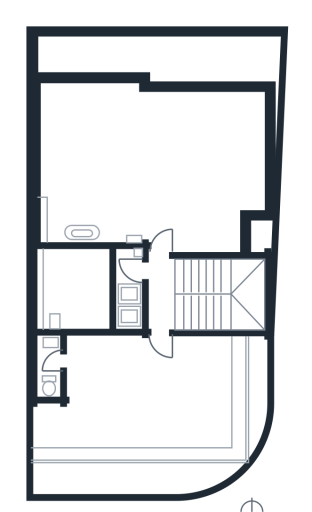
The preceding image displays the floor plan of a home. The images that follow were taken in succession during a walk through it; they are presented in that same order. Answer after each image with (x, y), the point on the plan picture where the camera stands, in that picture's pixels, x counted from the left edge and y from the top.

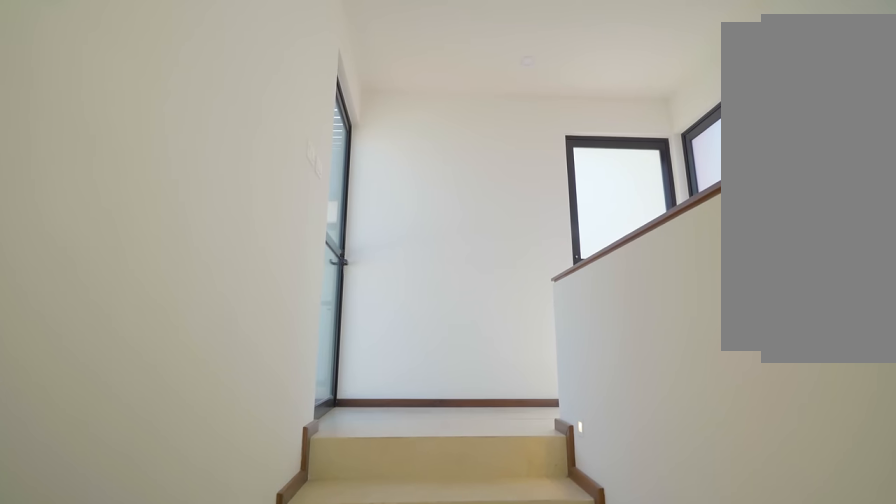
(241, 316)
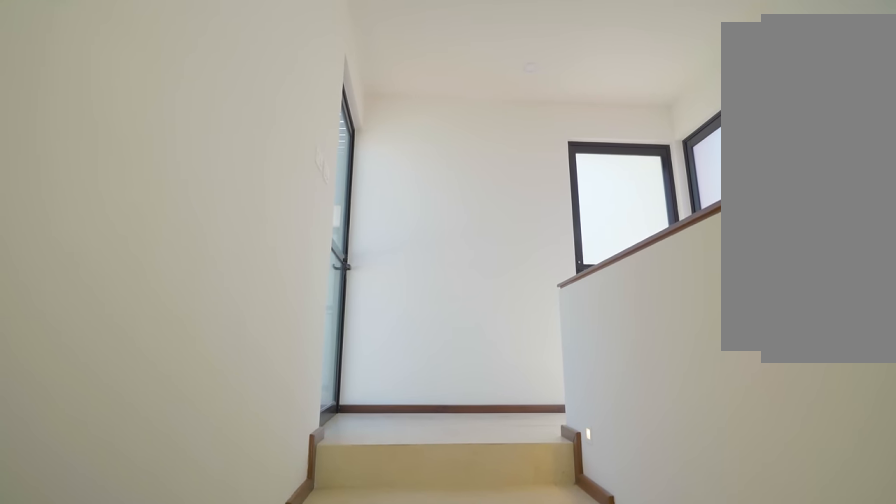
(241, 316)
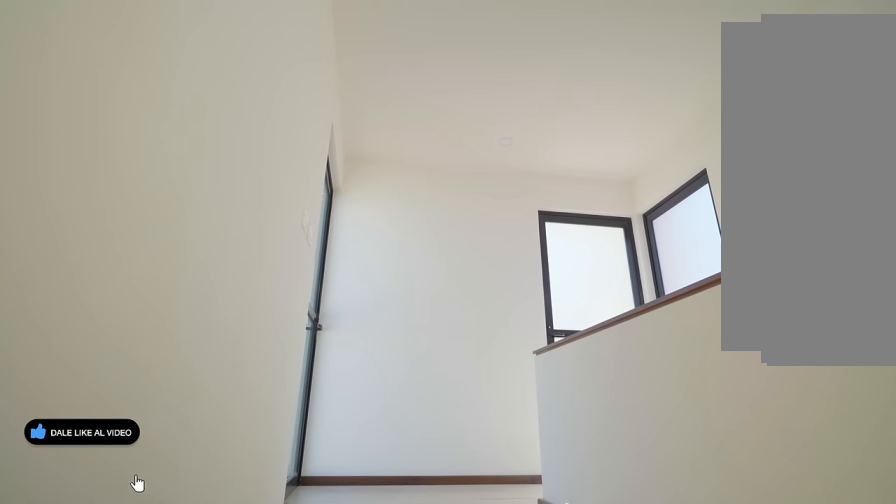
(236, 316)
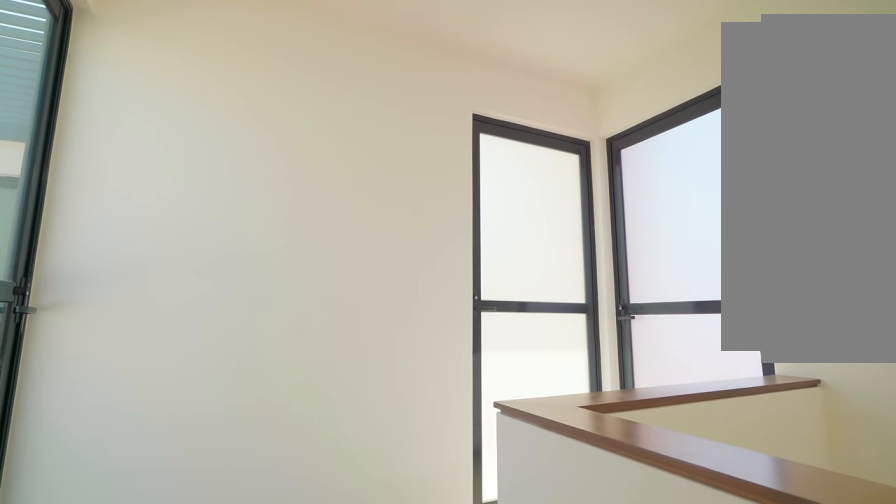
(186, 311)
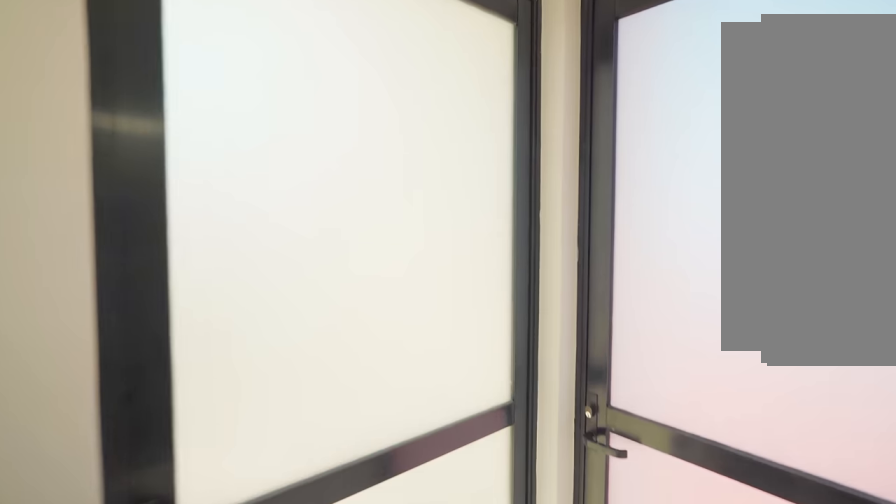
(167, 305)
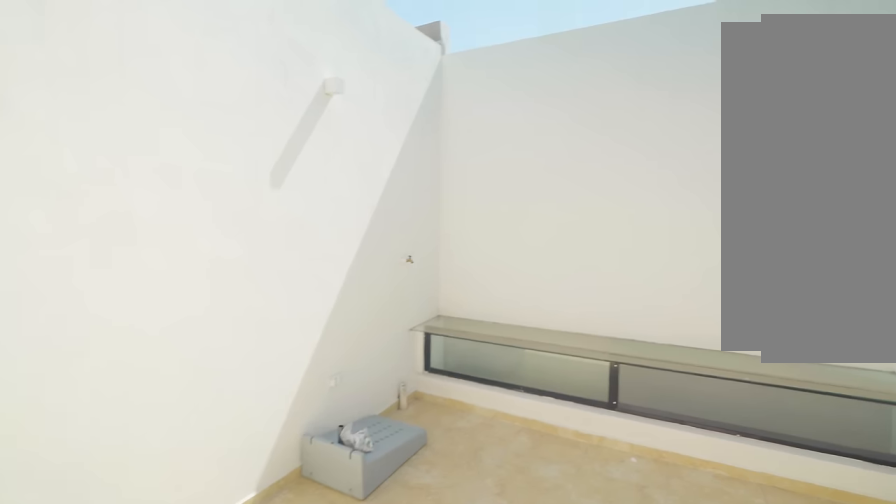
(140, 274)
